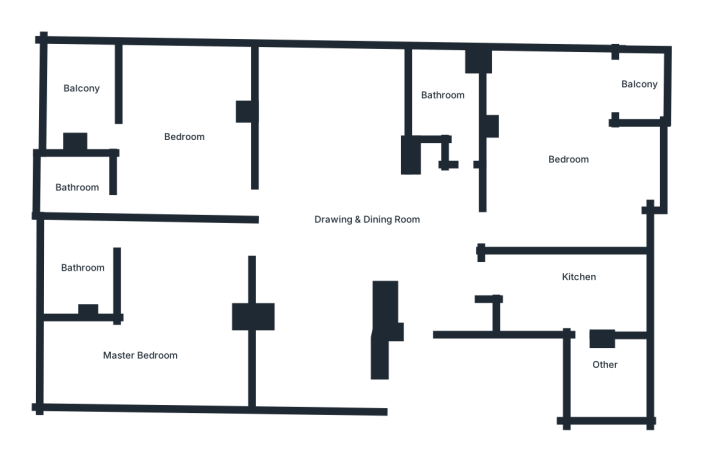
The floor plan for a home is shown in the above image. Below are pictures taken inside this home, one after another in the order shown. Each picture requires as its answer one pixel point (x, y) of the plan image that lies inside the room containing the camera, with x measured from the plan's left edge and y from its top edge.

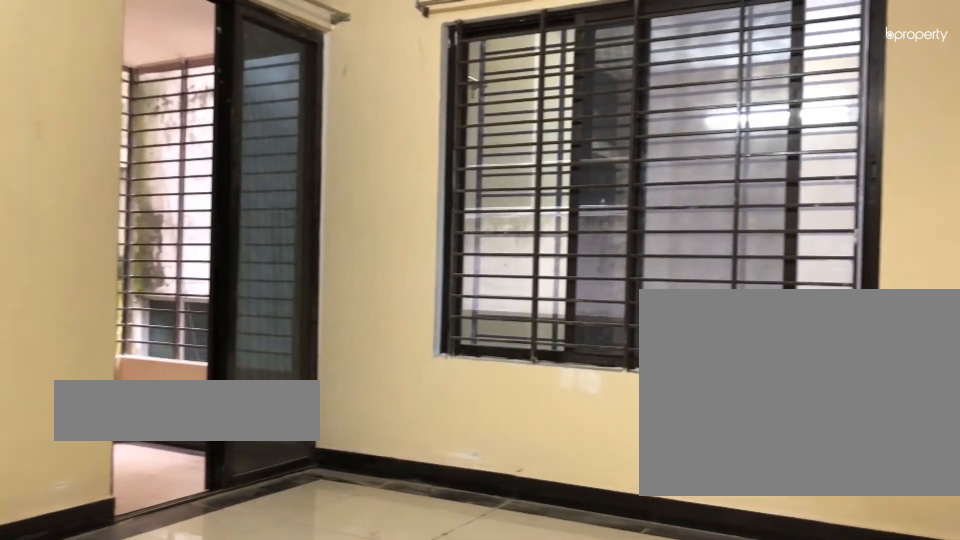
(193, 144)
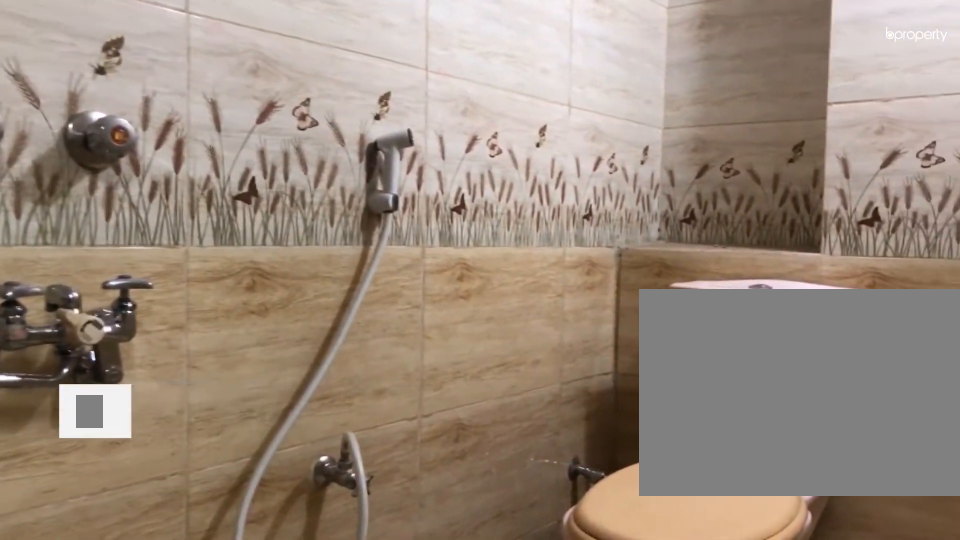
(76, 181)
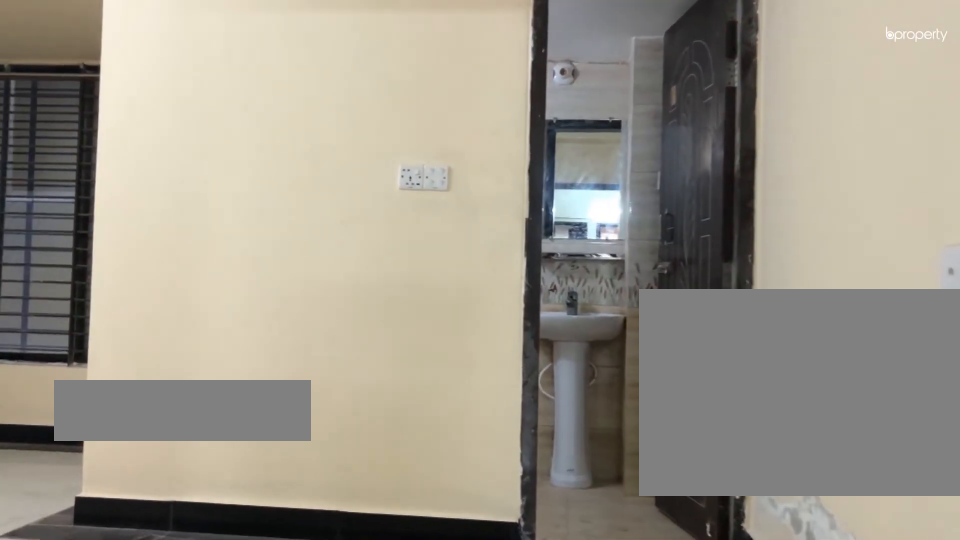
(165, 312)
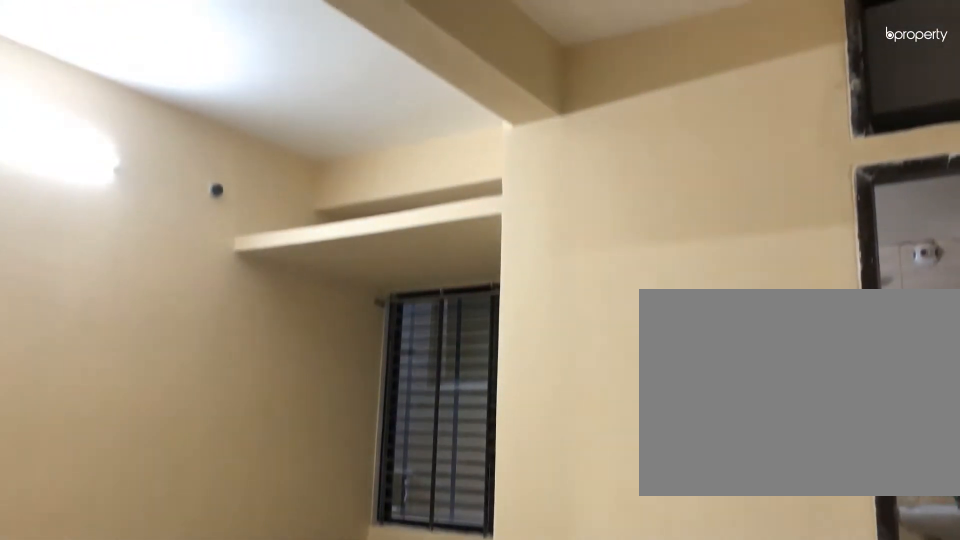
(164, 312)
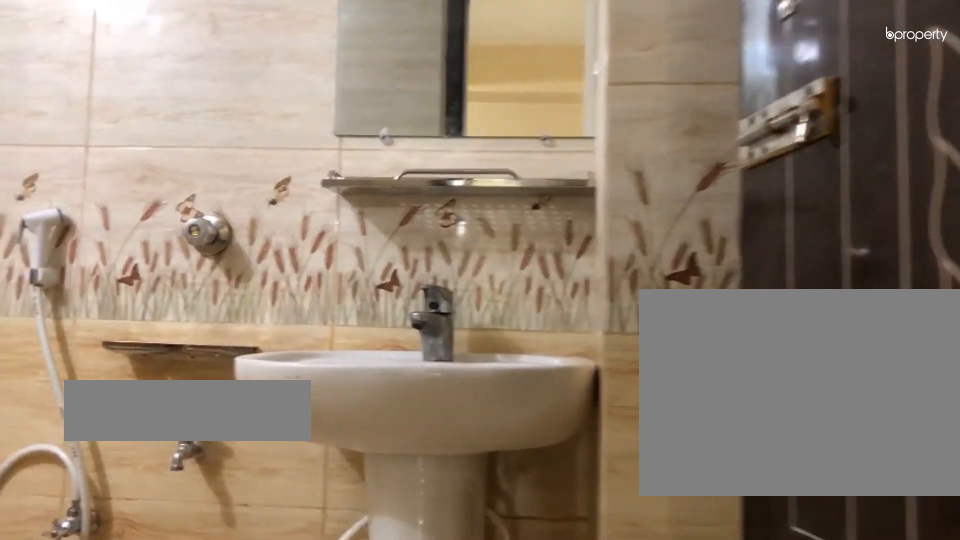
(93, 284)
